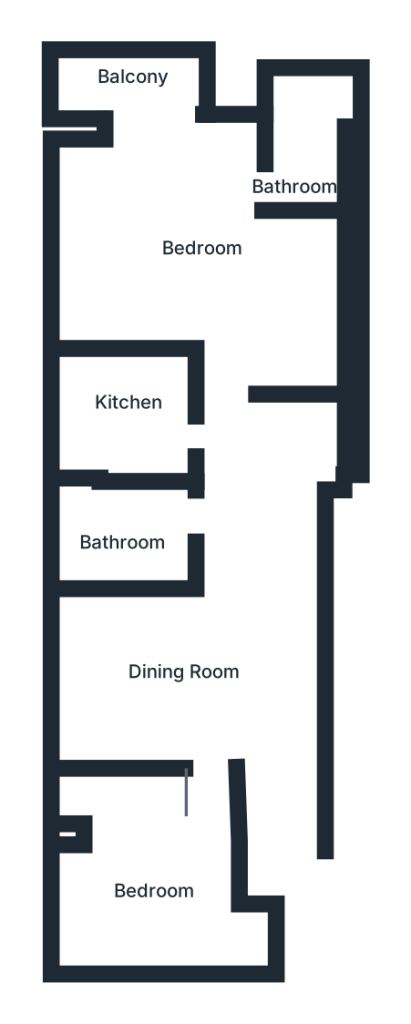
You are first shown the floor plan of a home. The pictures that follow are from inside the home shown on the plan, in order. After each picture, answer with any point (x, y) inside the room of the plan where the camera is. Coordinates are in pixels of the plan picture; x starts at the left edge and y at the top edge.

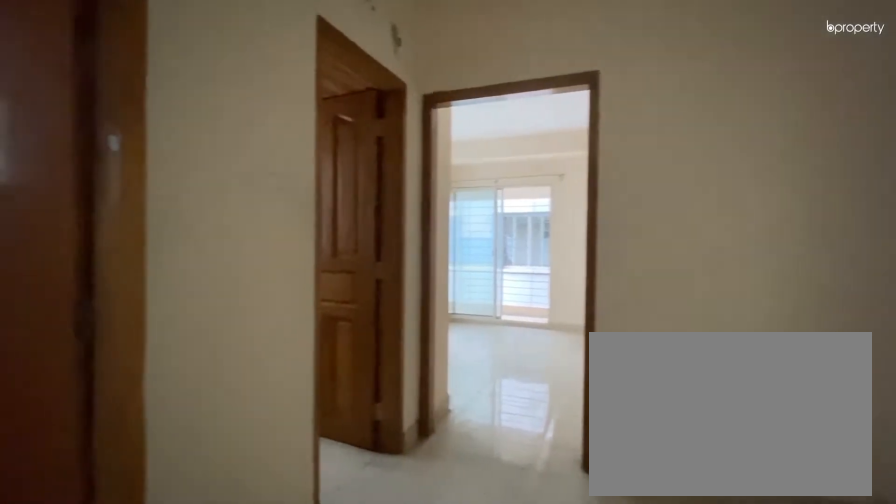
(220, 624)
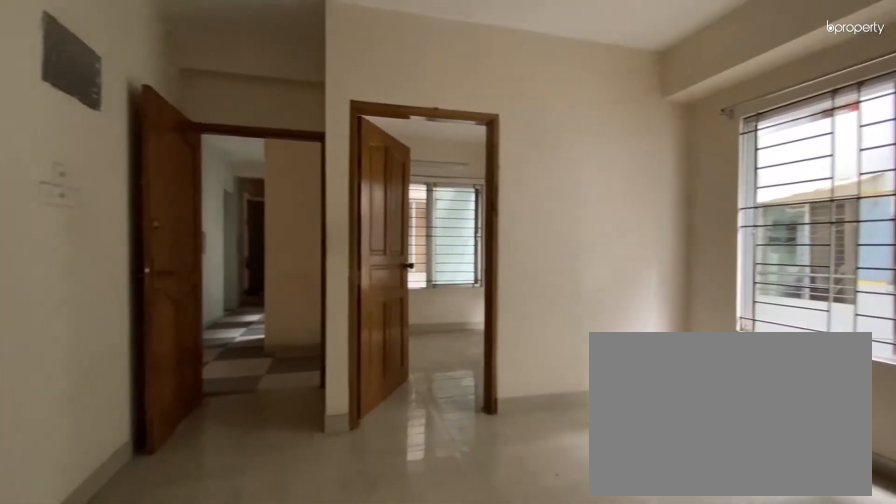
(220, 624)
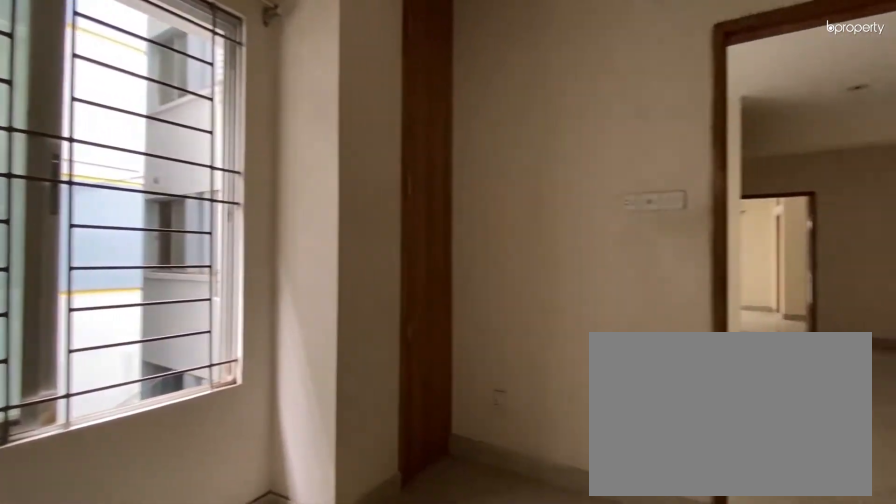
(167, 882)
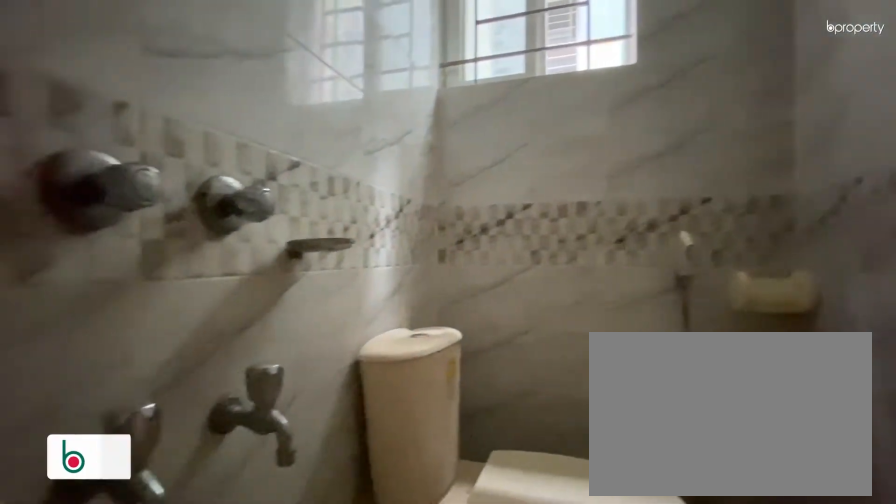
(136, 534)
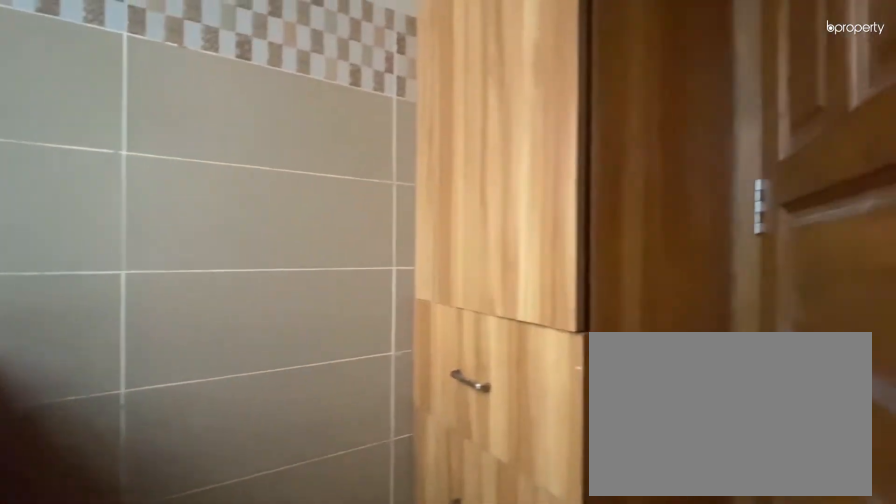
(129, 418)
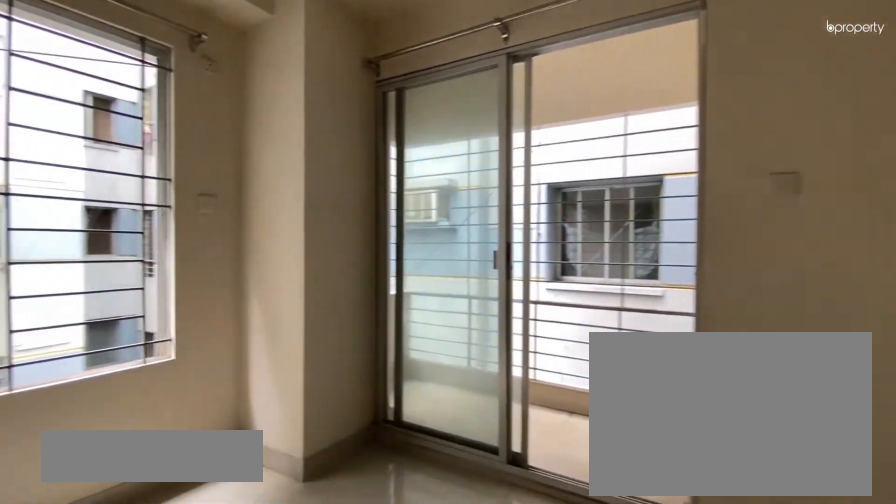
(197, 234)
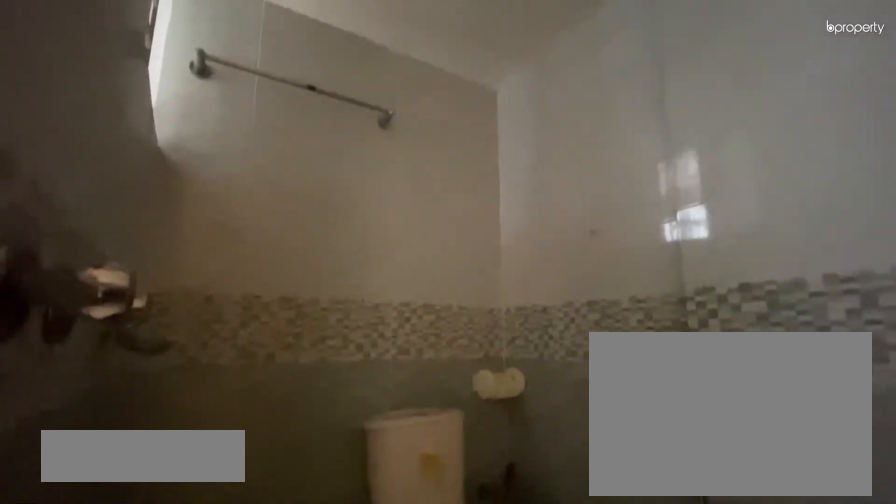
(313, 172)
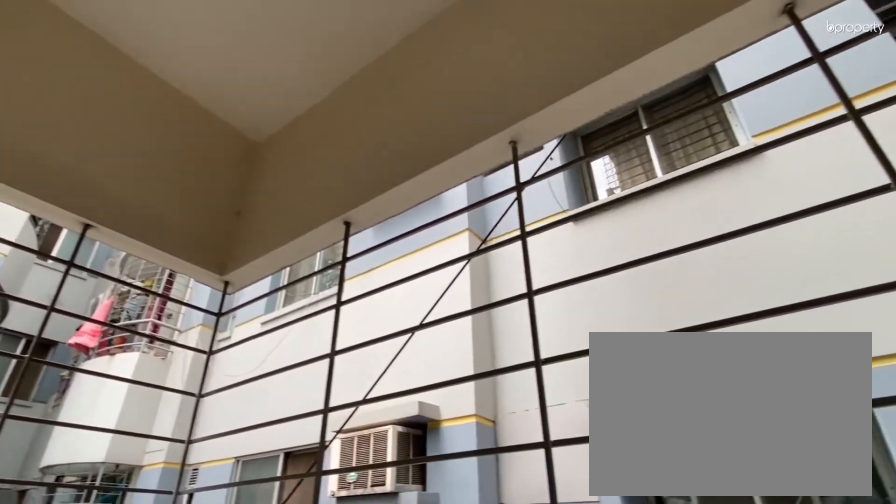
(133, 69)
